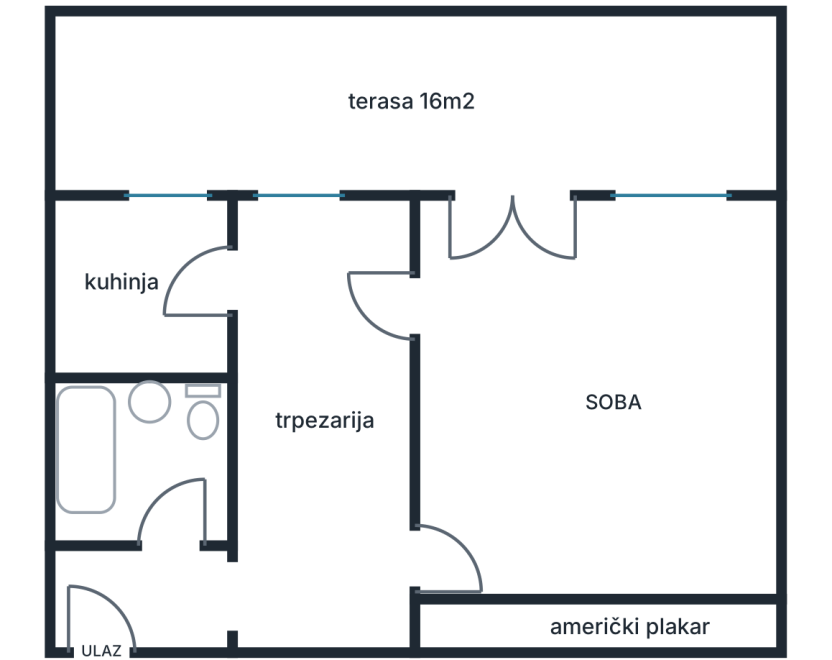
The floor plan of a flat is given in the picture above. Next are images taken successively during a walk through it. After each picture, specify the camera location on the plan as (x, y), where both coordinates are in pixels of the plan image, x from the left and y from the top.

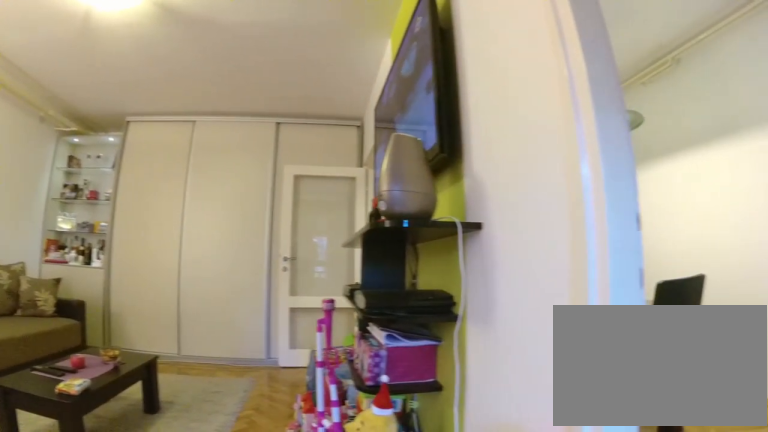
(539, 245)
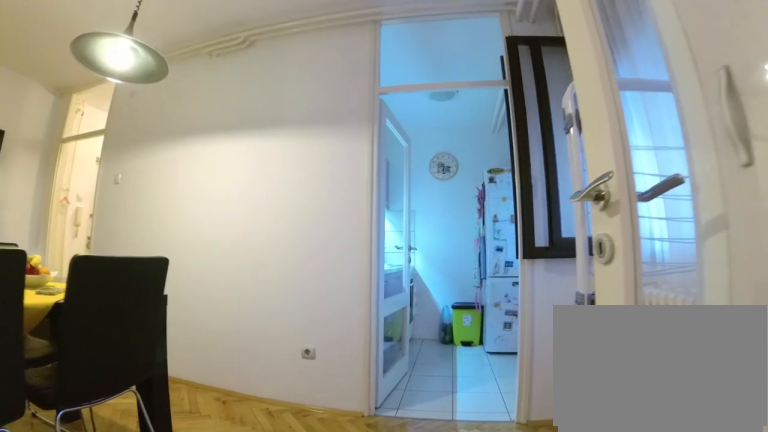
(459, 294)
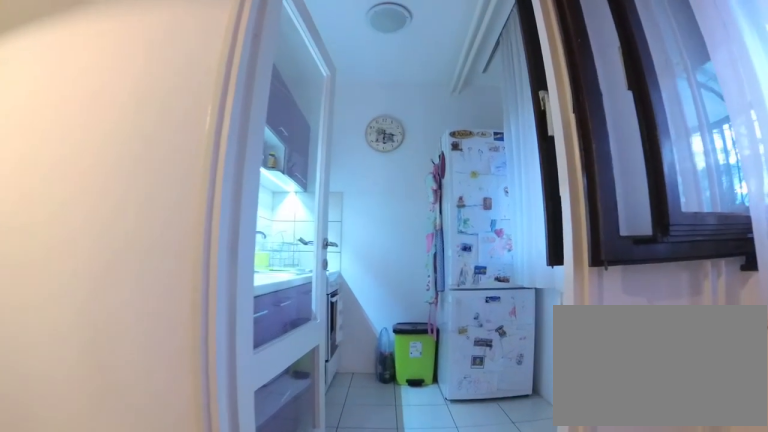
(354, 294)
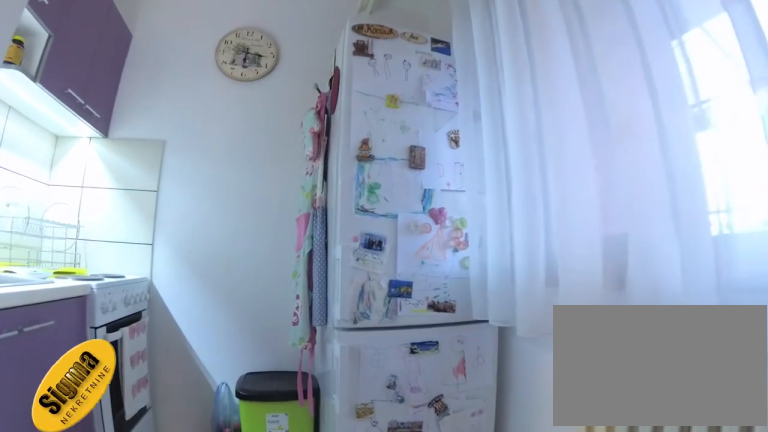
(234, 293)
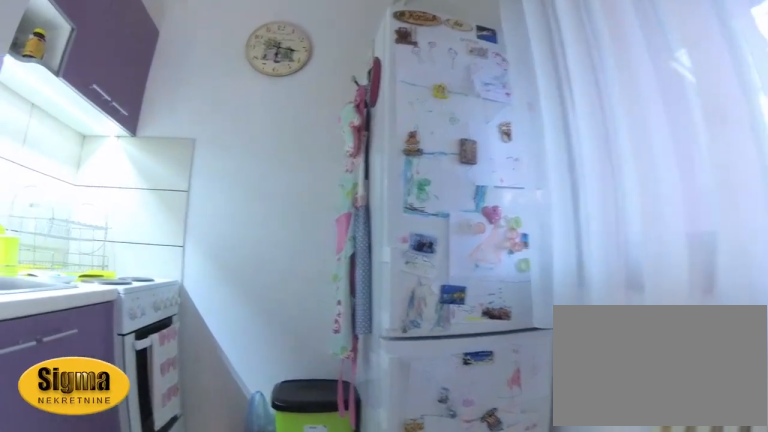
(223, 294)
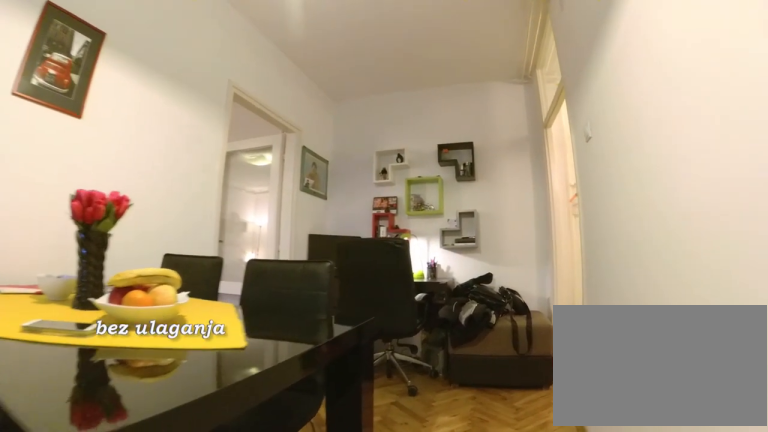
(278, 321)
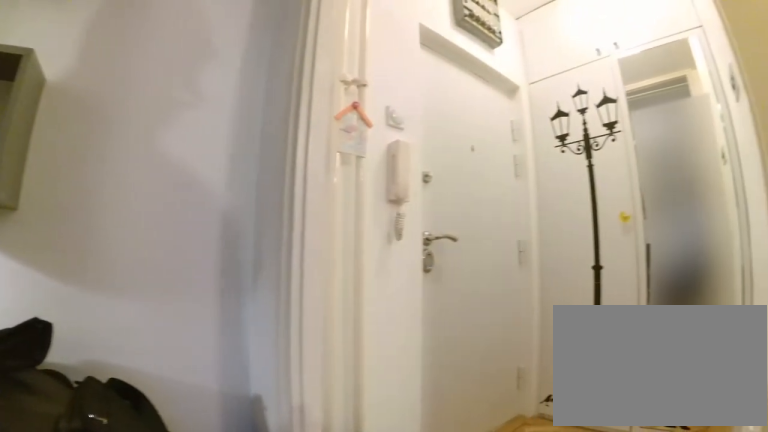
(289, 552)
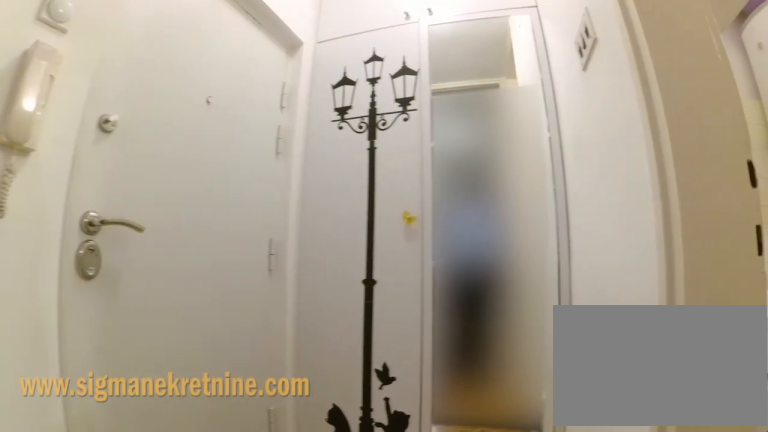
(253, 591)
